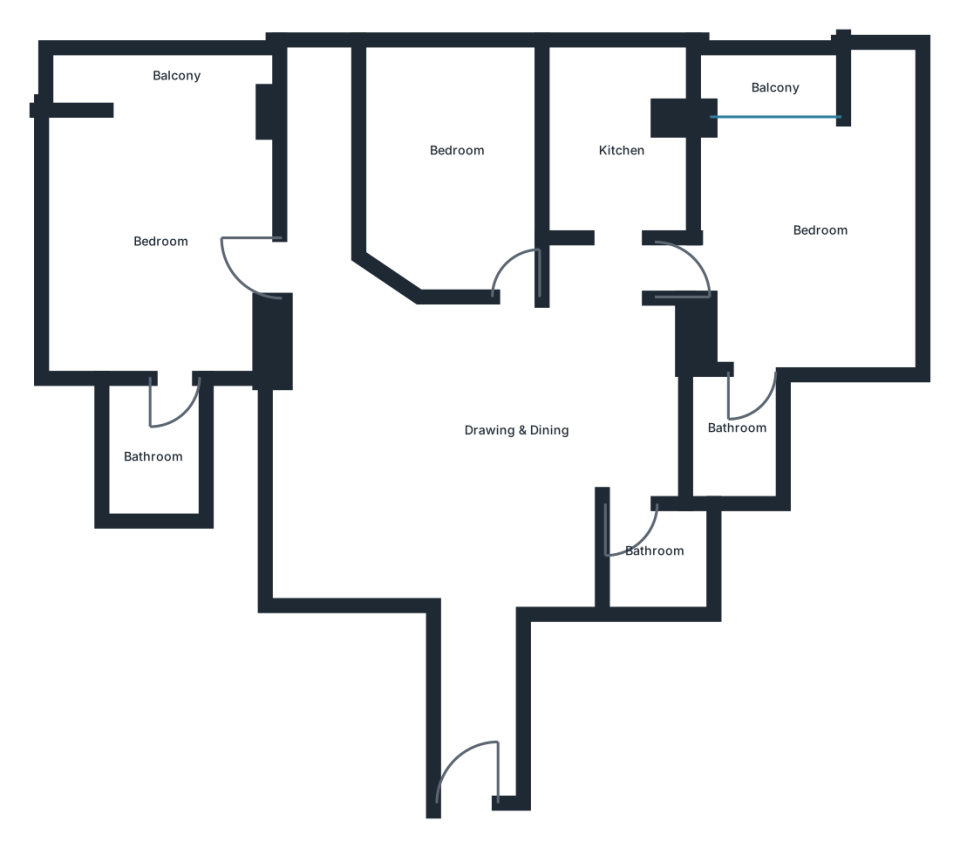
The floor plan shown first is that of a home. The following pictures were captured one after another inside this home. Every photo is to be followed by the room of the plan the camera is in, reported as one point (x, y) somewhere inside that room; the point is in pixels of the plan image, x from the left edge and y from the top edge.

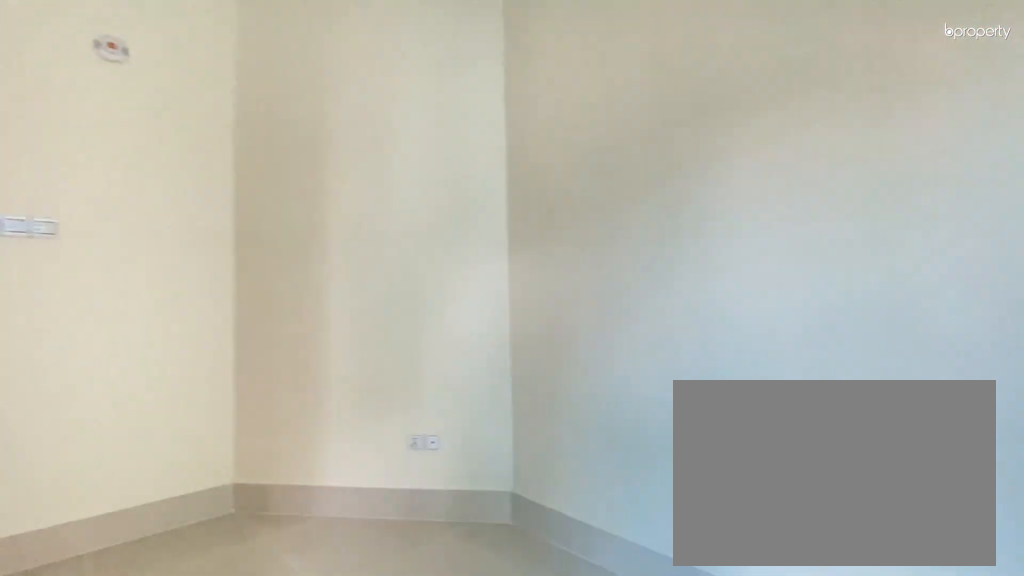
(455, 163)
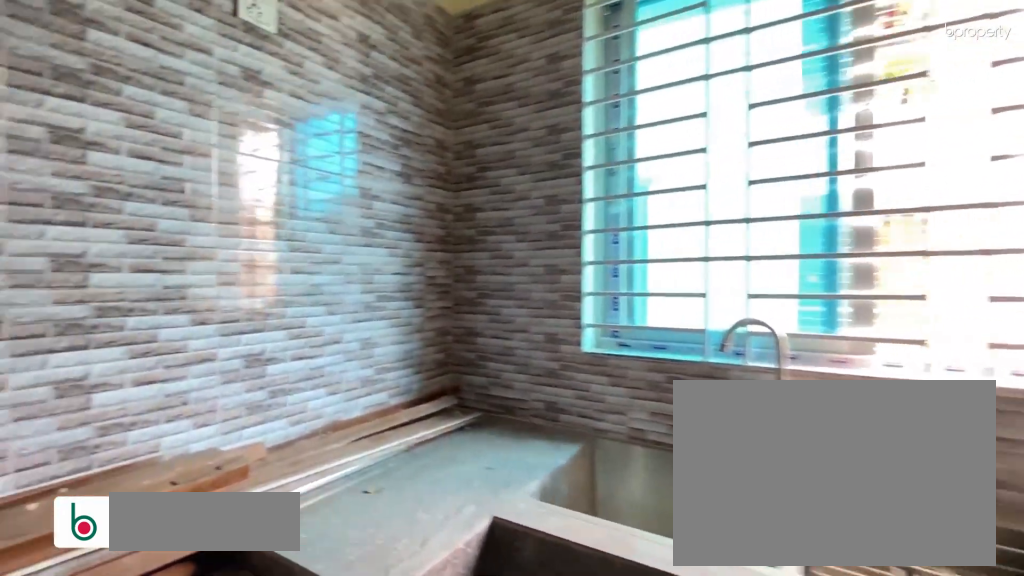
(613, 133)
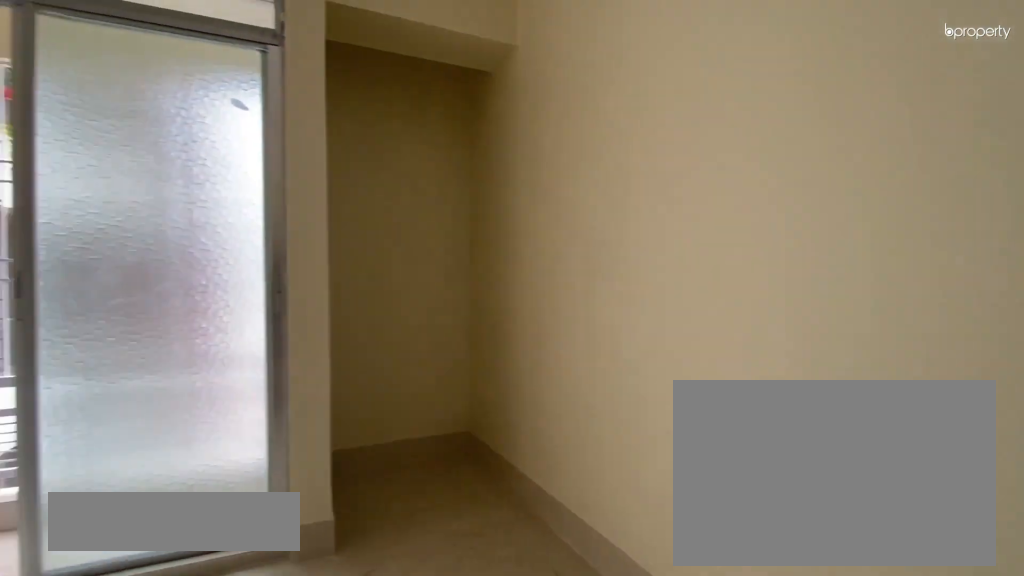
(813, 221)
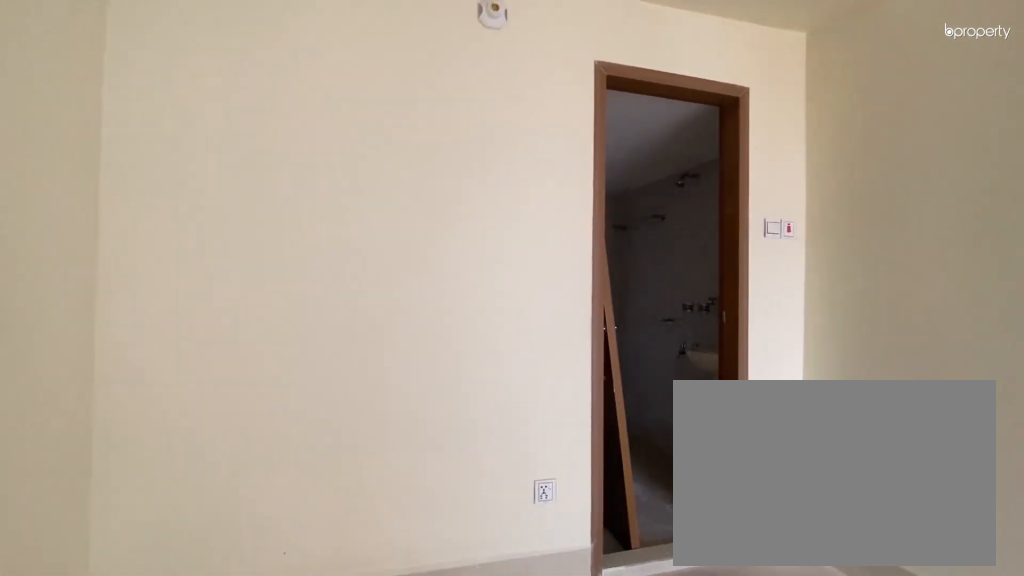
(791, 214)
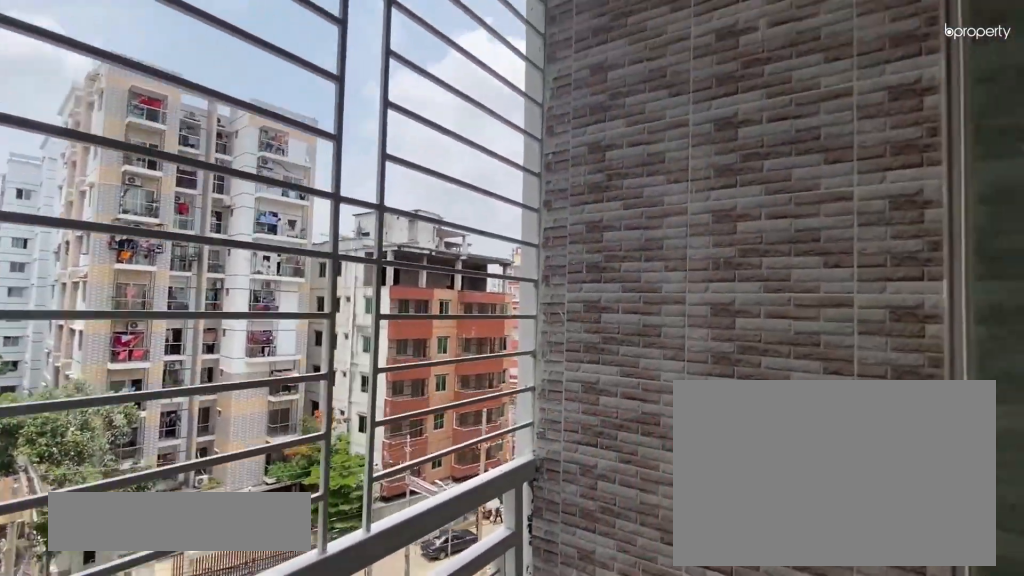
(770, 70)
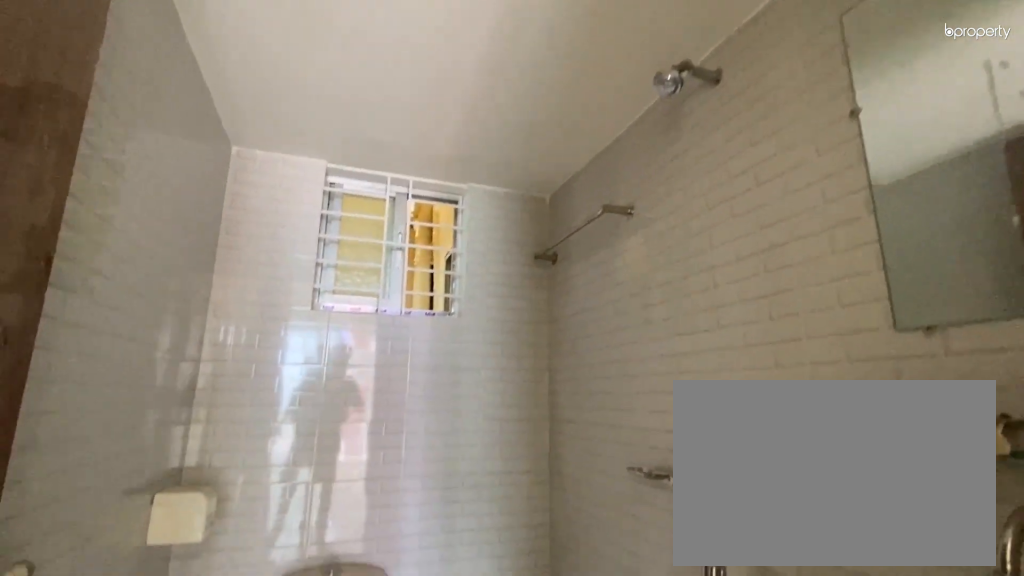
(734, 437)
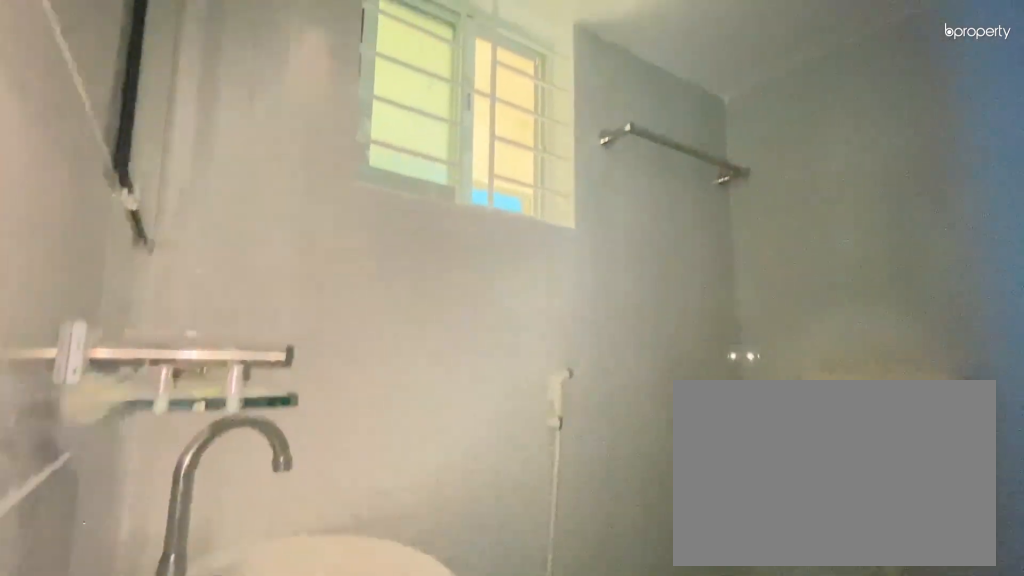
(661, 557)
